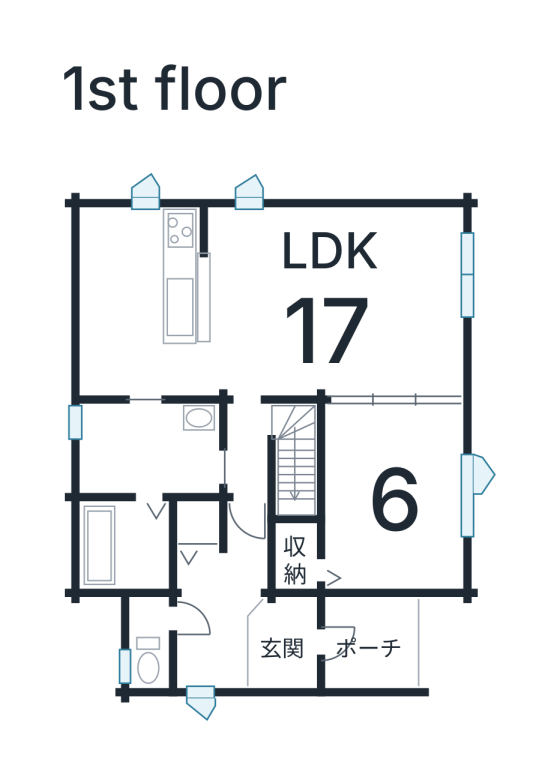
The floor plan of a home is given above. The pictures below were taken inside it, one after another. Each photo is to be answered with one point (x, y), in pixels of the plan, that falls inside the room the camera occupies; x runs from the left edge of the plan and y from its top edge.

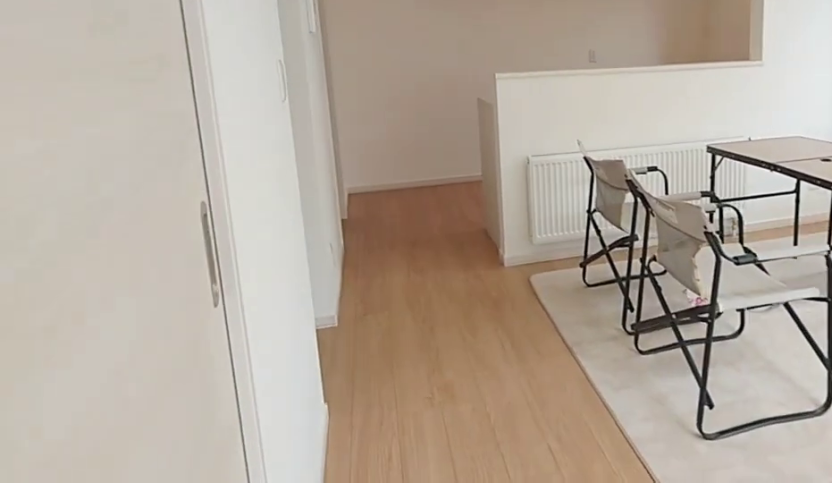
(336, 313)
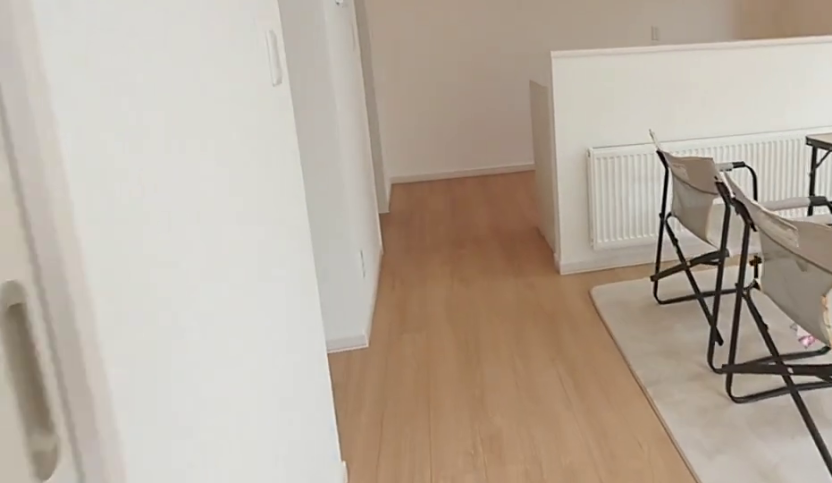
(336, 313)
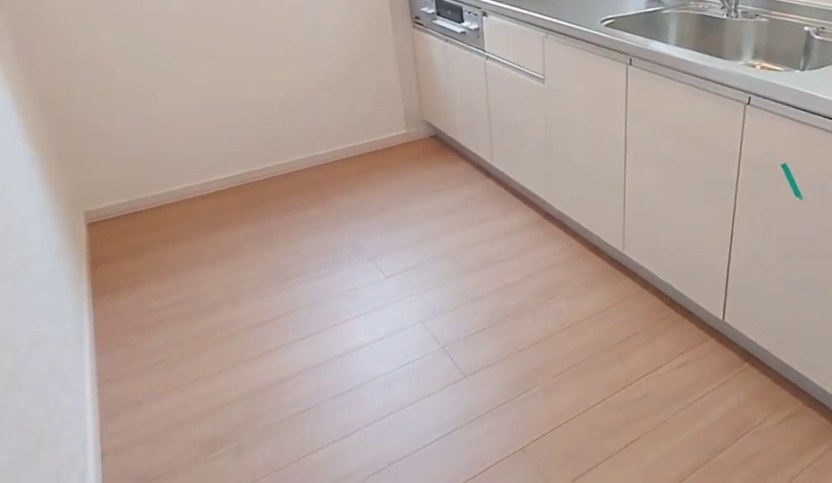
(126, 306)
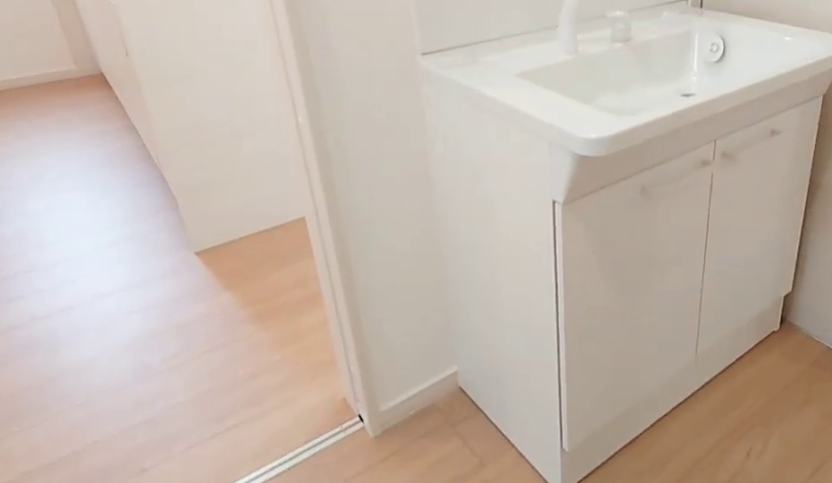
(144, 446)
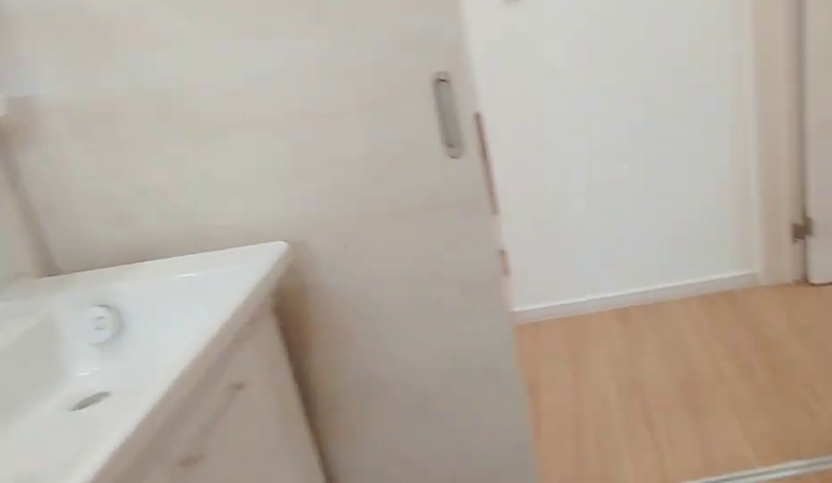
(144, 446)
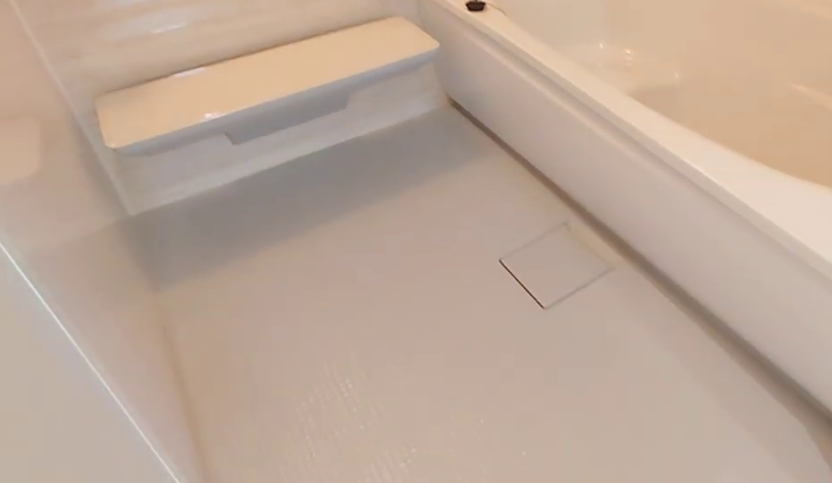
(128, 545)
